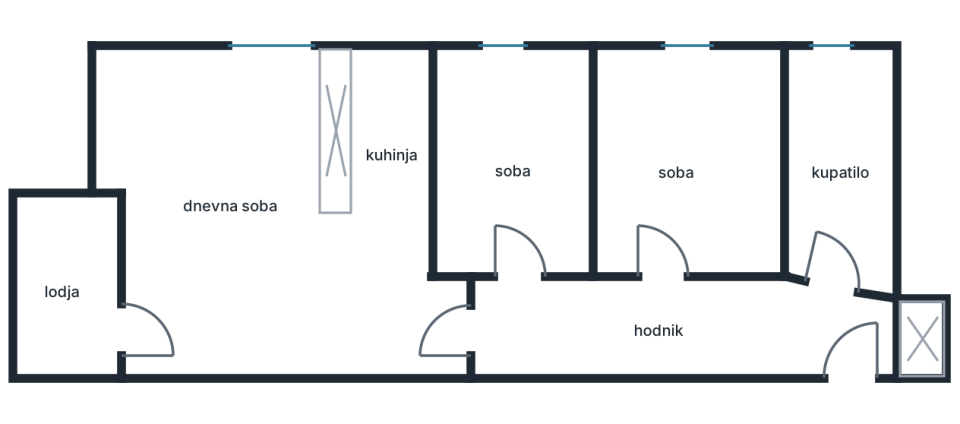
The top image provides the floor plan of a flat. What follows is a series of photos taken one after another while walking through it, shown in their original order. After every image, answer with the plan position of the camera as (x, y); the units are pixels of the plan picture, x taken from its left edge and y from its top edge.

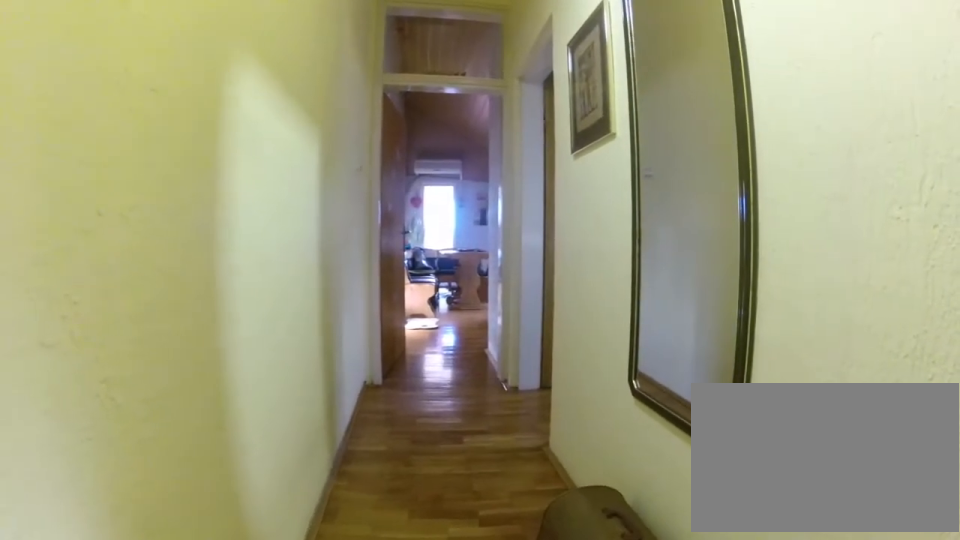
(647, 317)
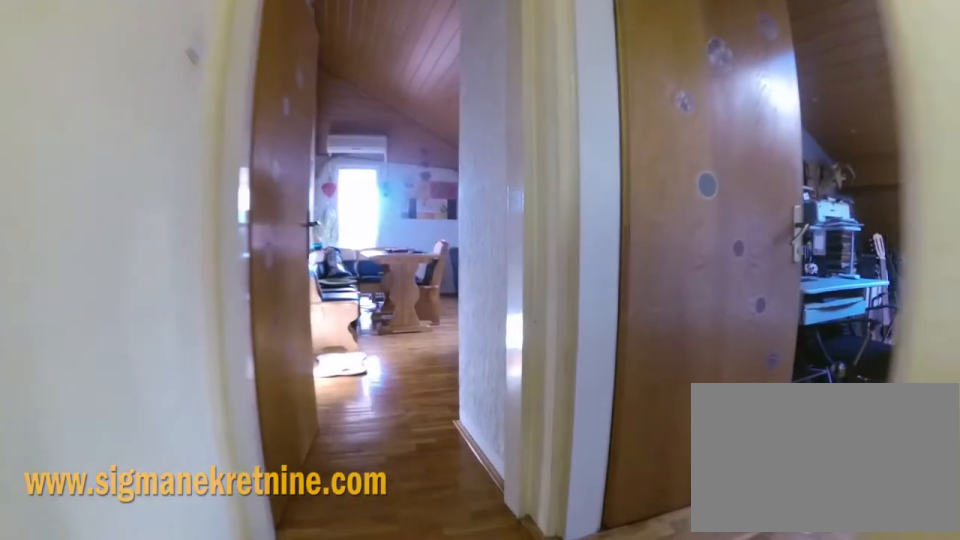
(559, 320)
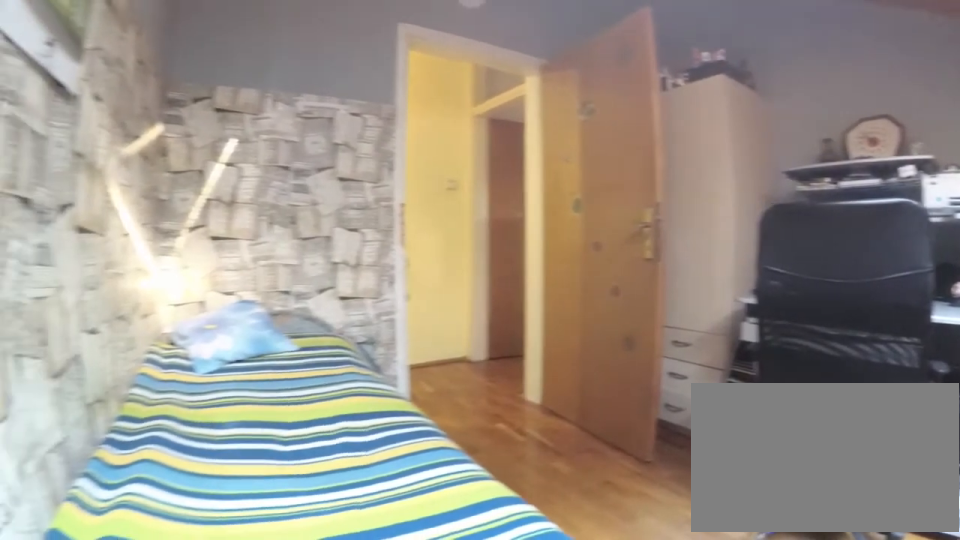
(567, 104)
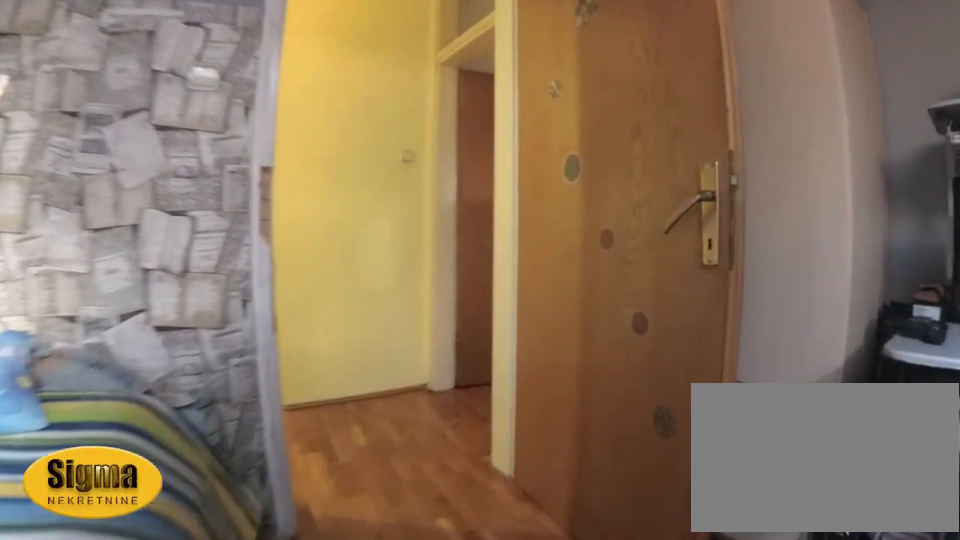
(528, 148)
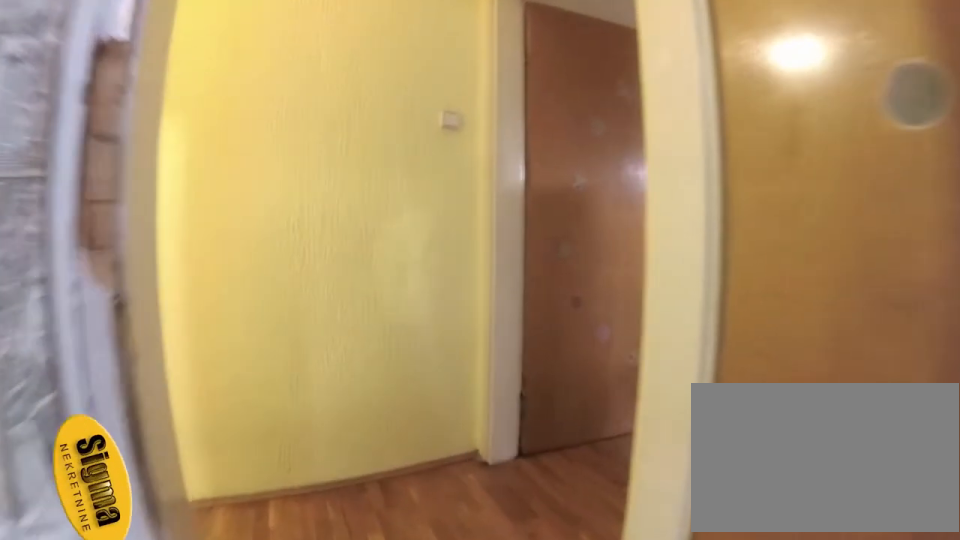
(517, 217)
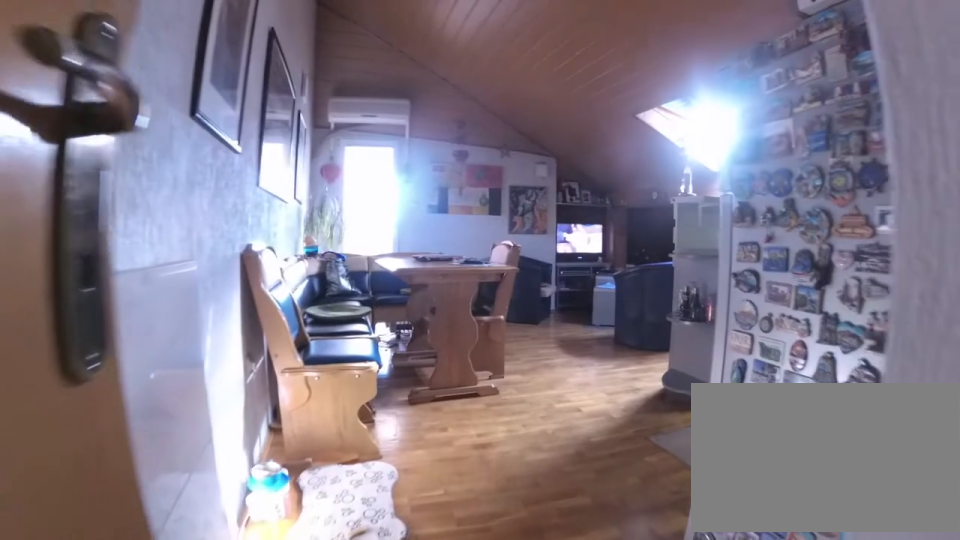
(492, 333)
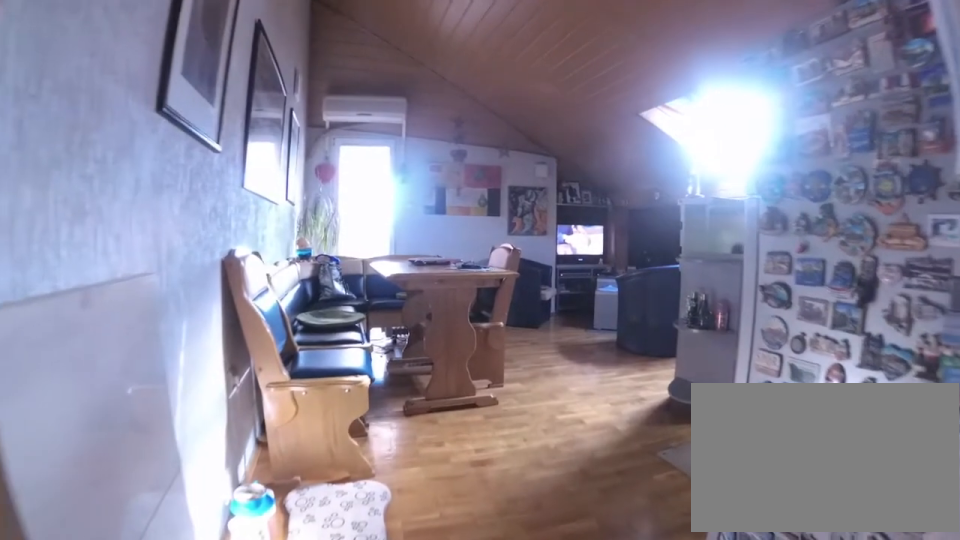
(487, 333)
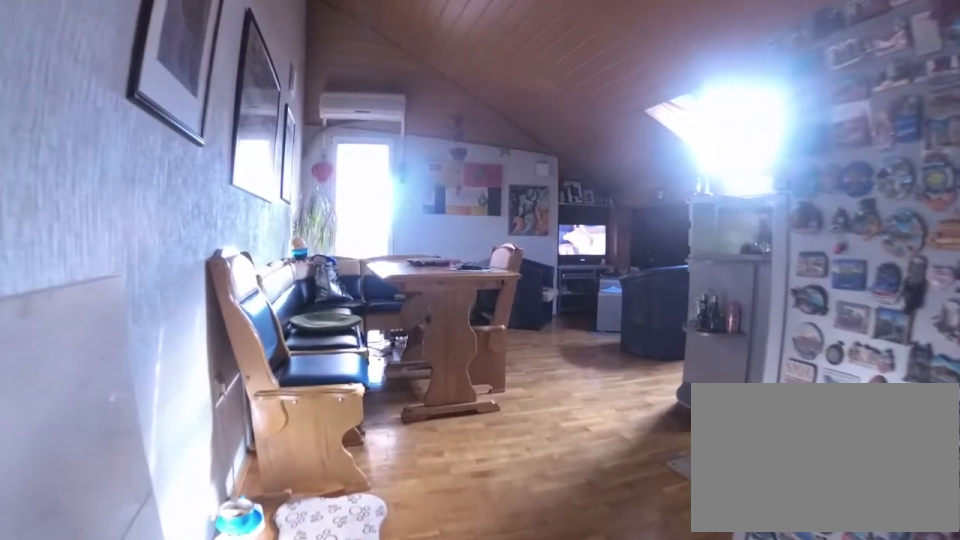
(483, 332)
